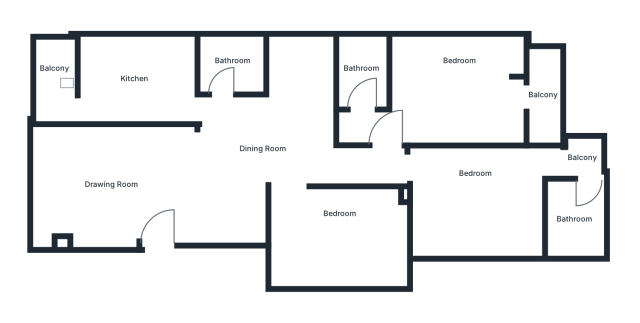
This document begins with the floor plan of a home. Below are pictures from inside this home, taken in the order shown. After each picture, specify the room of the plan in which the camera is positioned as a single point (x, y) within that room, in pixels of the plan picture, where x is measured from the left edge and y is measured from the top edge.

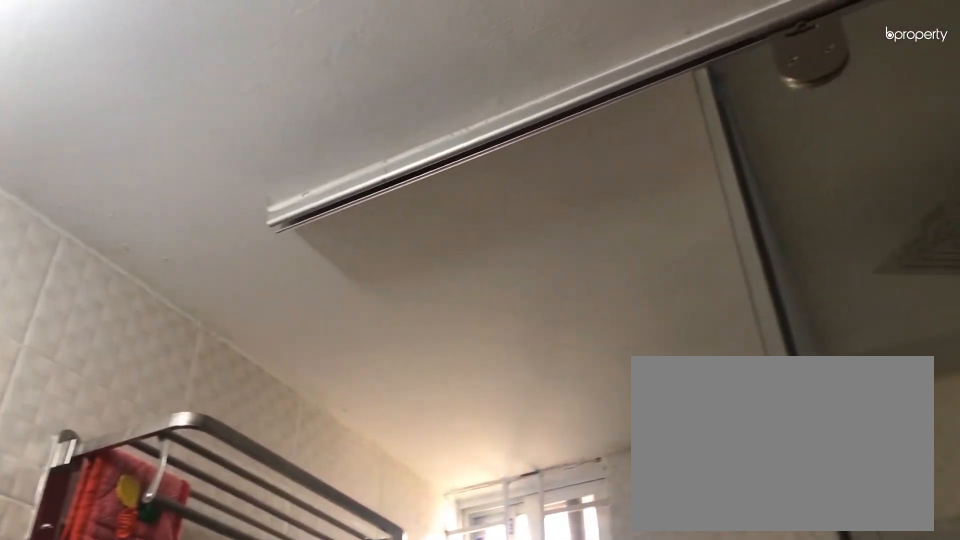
(360, 70)
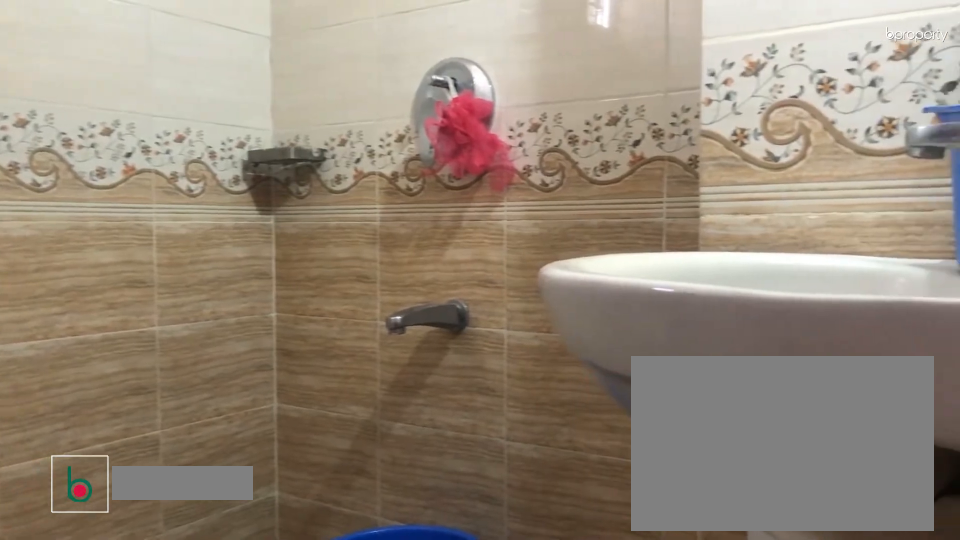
(233, 63)
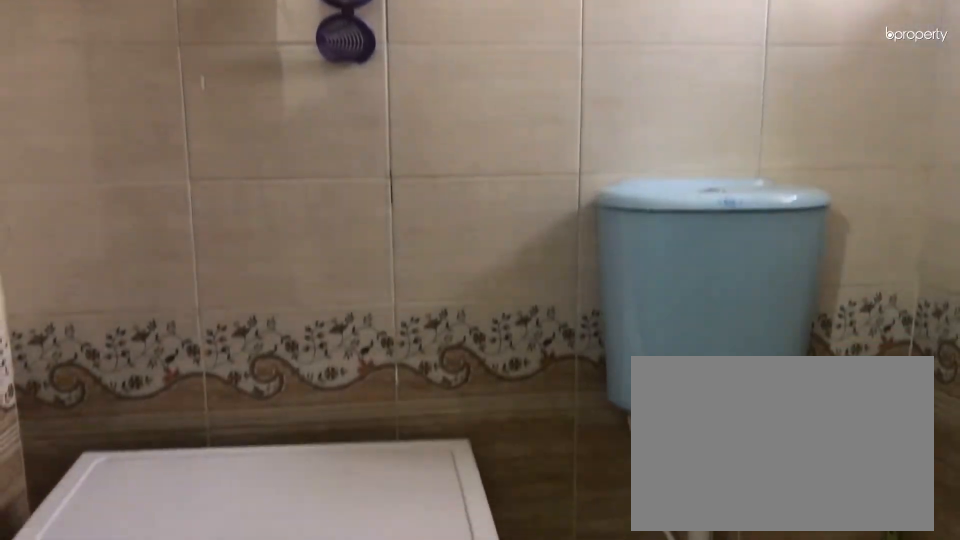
(233, 63)
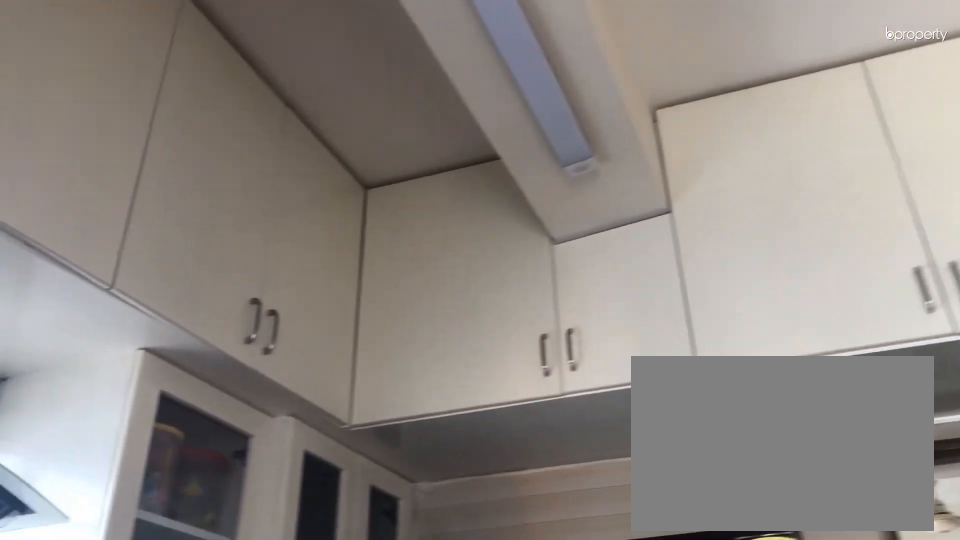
(135, 79)
